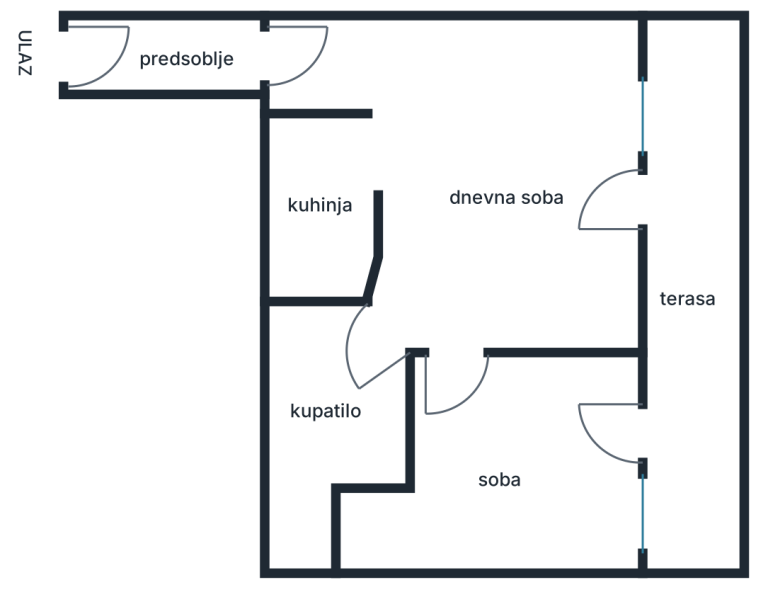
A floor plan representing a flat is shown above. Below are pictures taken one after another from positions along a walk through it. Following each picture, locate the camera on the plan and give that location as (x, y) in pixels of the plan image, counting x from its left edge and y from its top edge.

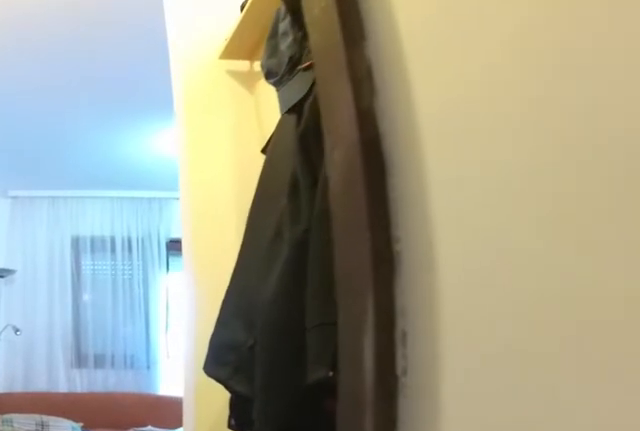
(175, 54)
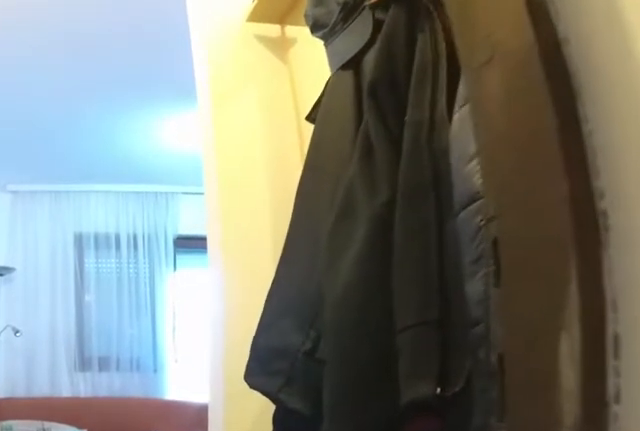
(195, 55)
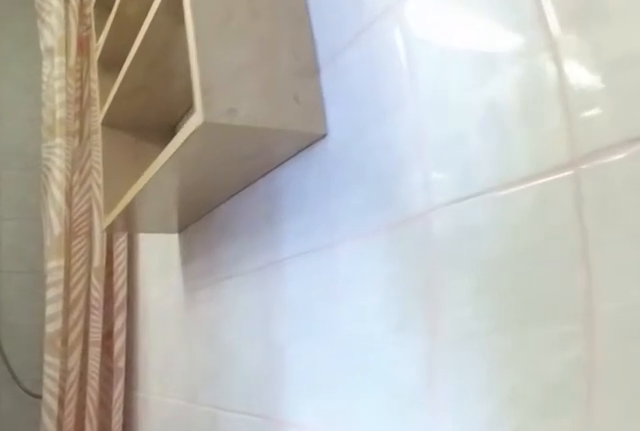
(341, 324)
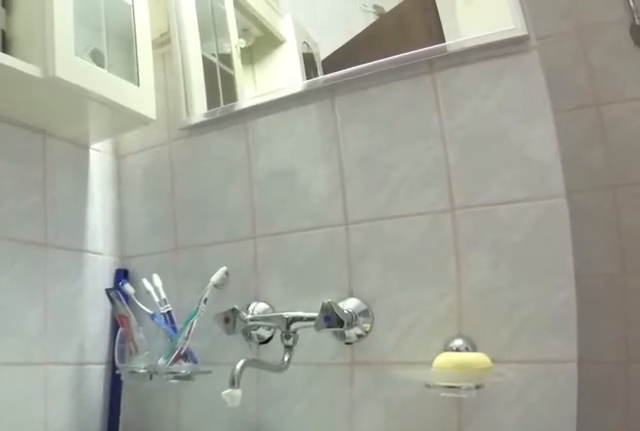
(374, 337)
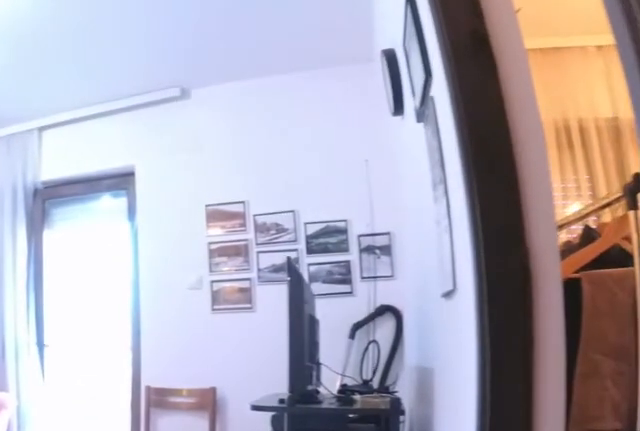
(399, 311)
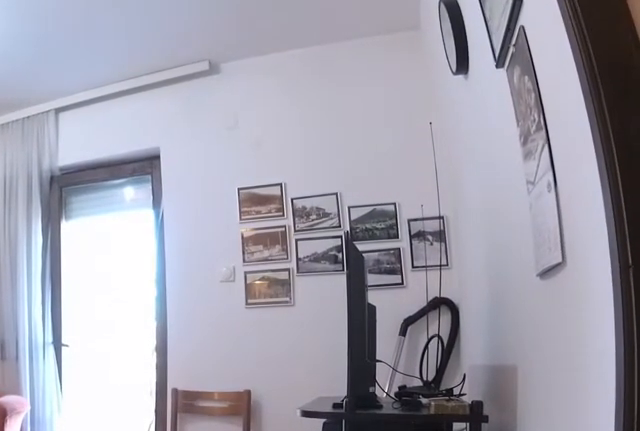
(399, 312)
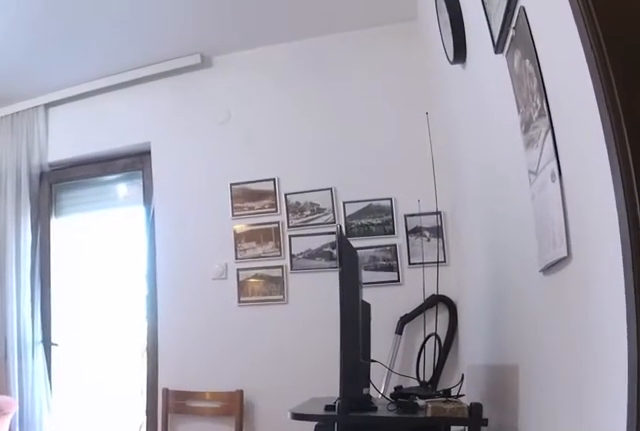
(399, 312)
